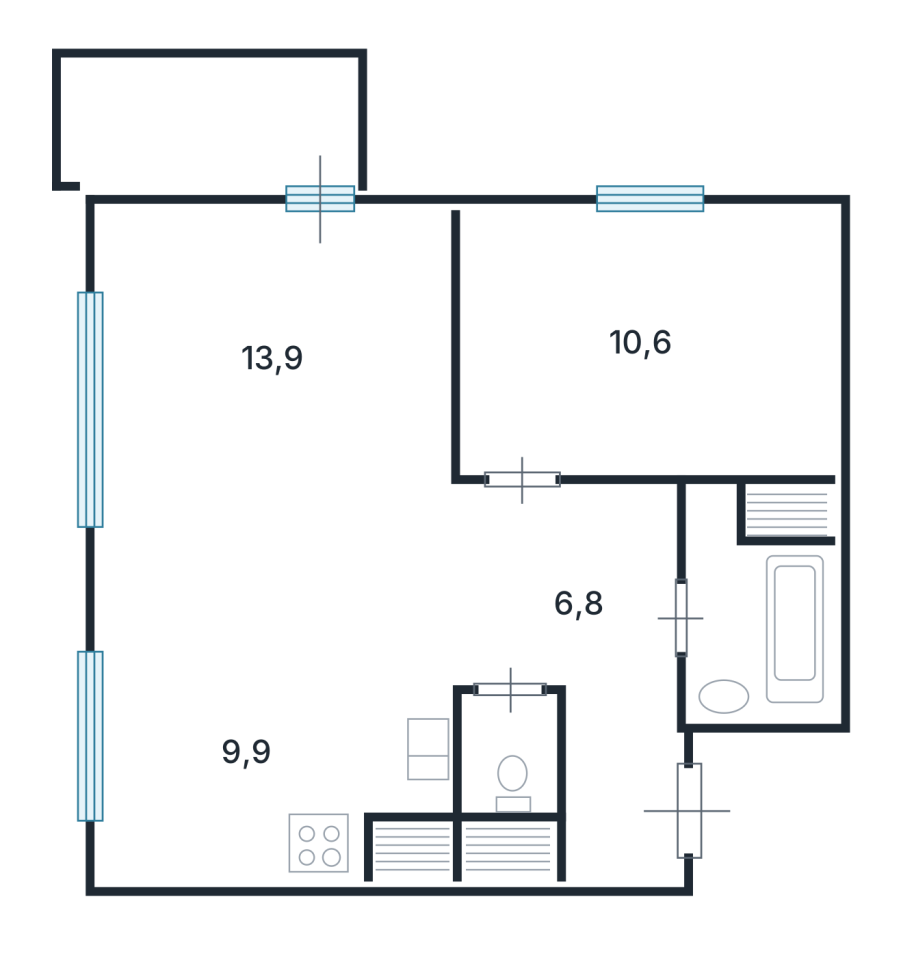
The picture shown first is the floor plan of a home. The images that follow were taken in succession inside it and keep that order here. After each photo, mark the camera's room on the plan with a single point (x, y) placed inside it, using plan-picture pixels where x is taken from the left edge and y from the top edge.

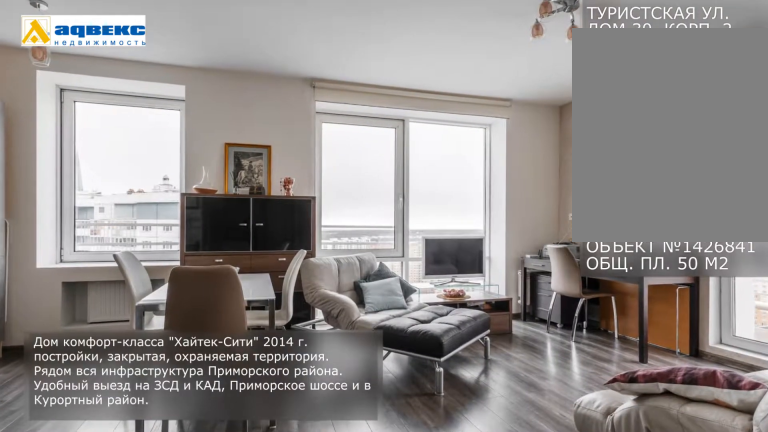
(284, 369)
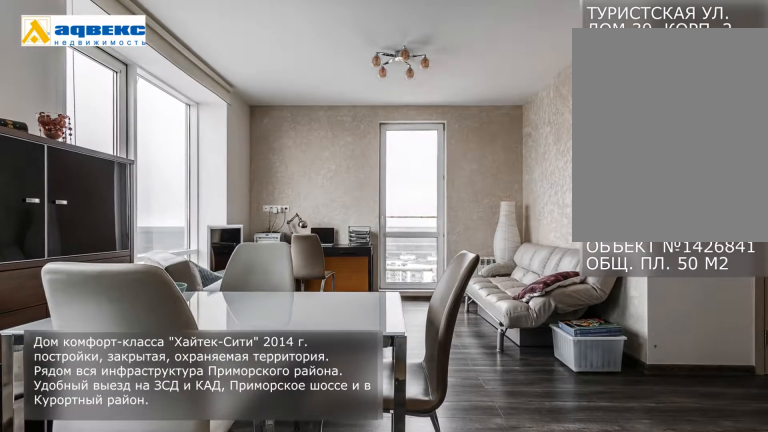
(284, 369)
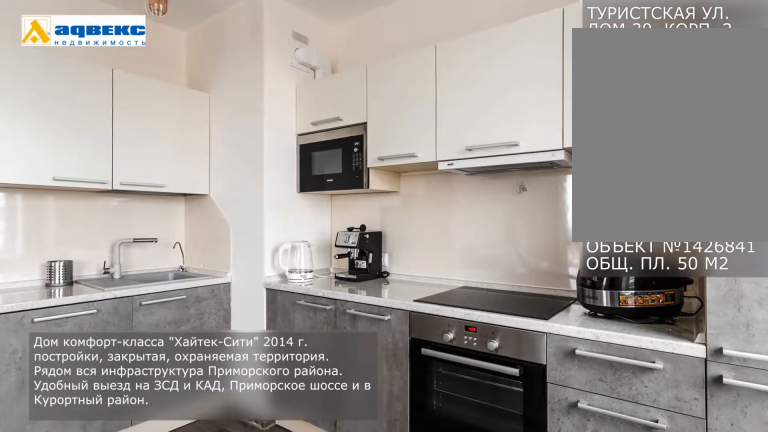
(244, 744)
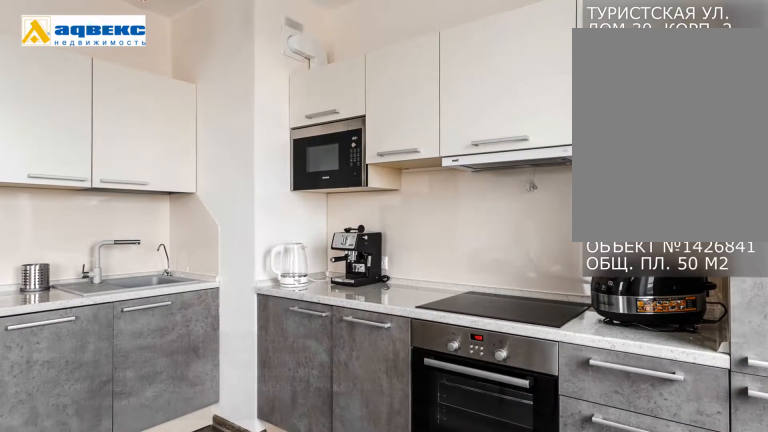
(244, 744)
